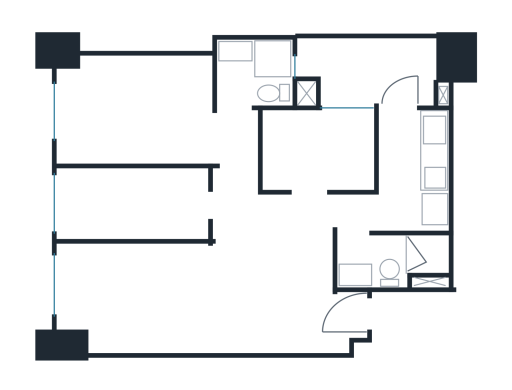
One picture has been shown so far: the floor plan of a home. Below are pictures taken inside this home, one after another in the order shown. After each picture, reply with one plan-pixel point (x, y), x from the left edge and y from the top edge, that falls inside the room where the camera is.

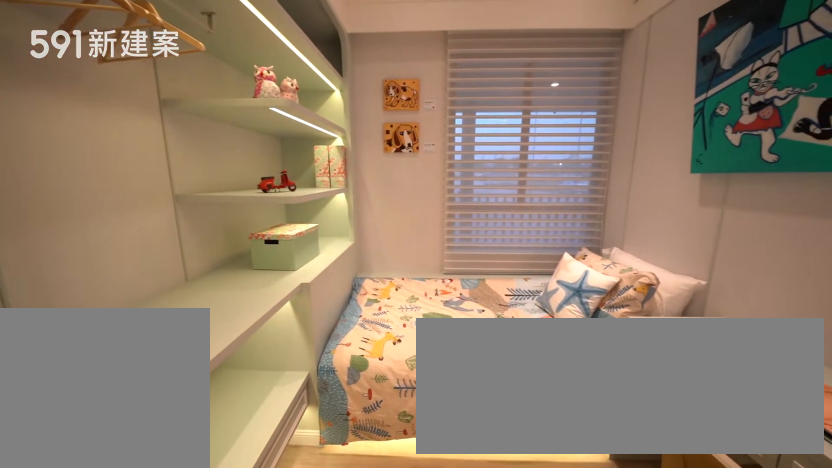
(319, 148)
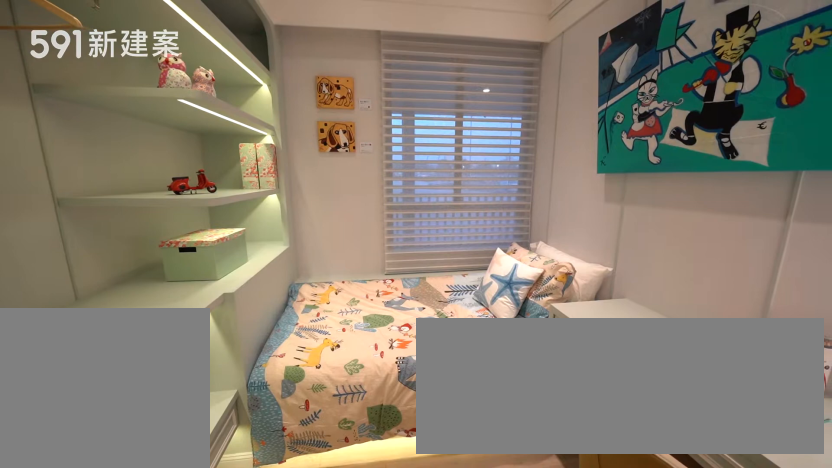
(319, 148)
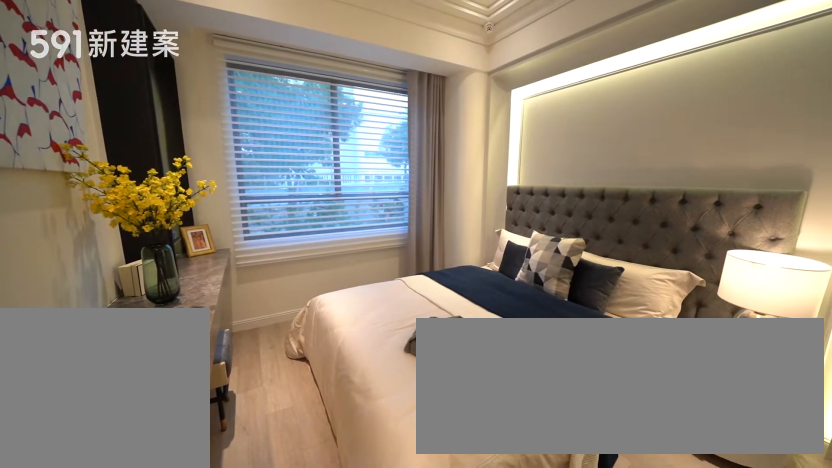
(130, 109)
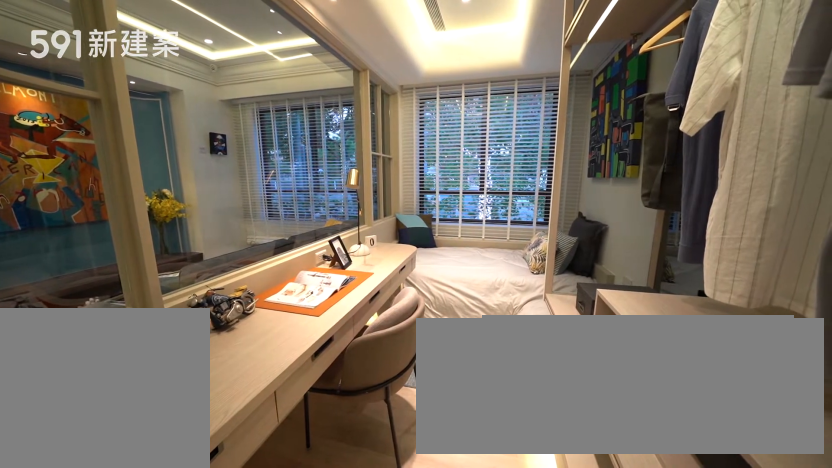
(128, 203)
